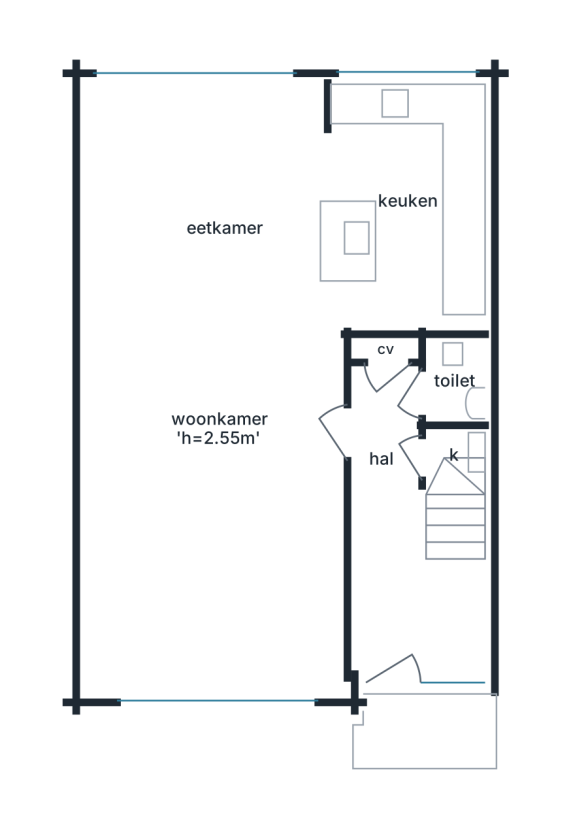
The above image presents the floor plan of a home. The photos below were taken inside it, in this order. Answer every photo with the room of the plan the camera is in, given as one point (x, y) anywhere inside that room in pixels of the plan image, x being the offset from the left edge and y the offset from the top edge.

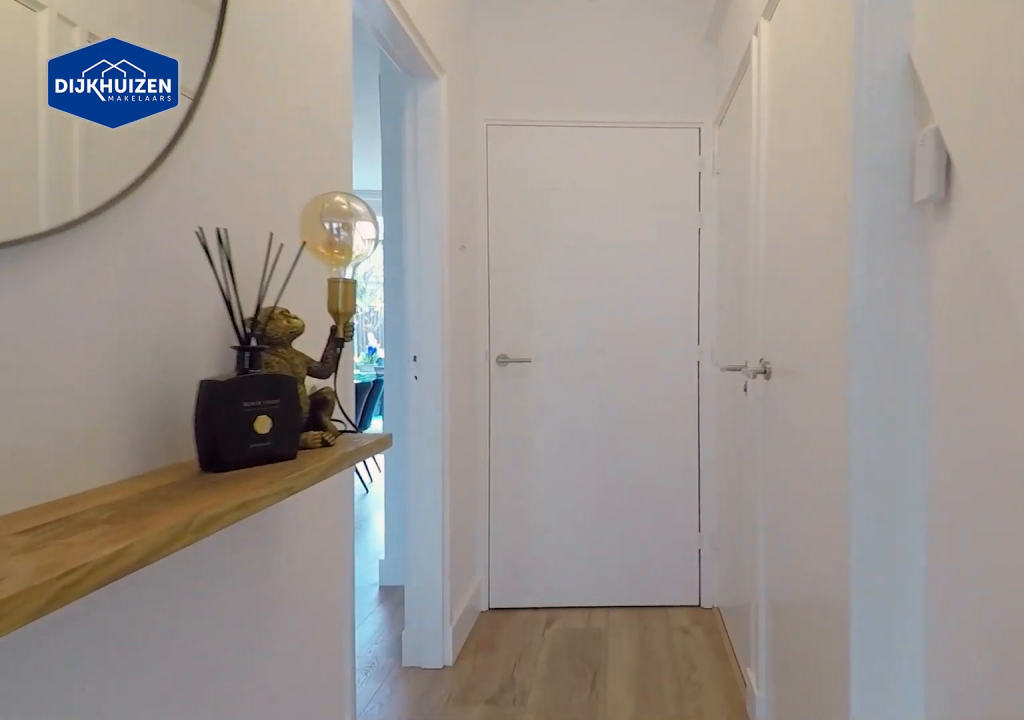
(402, 547)
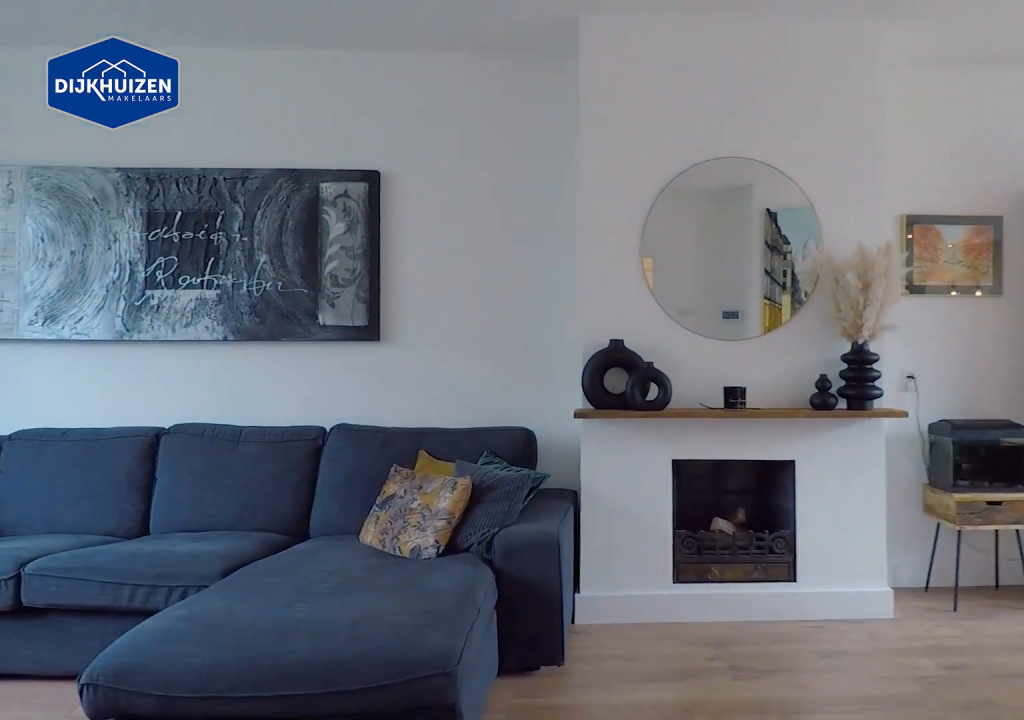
(204, 417)
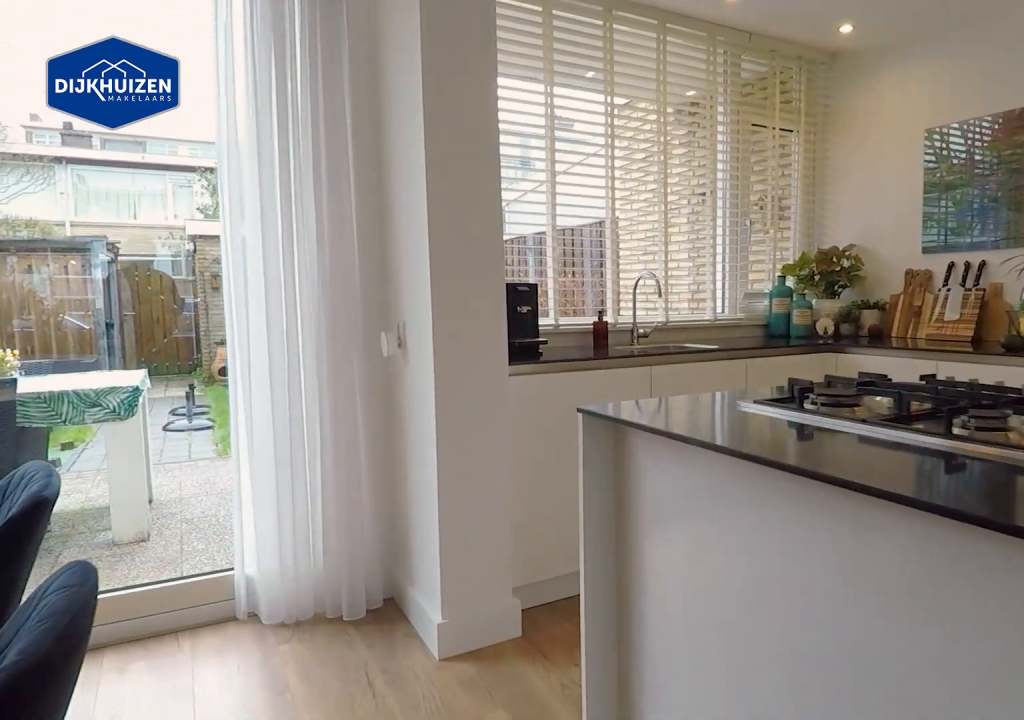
(205, 418)
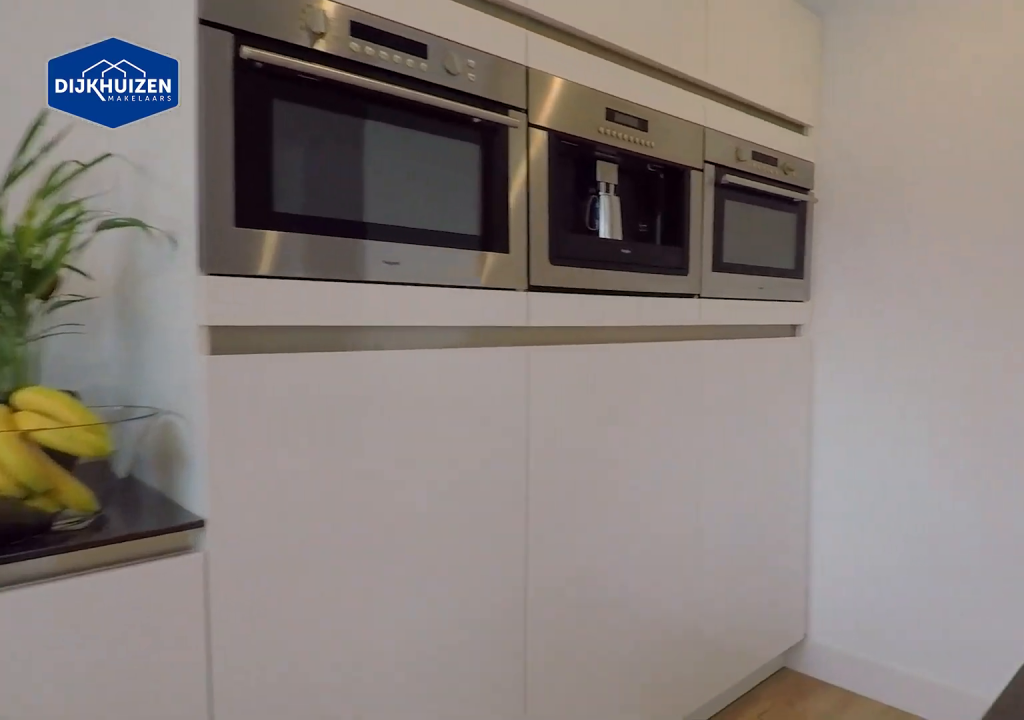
(402, 206)
